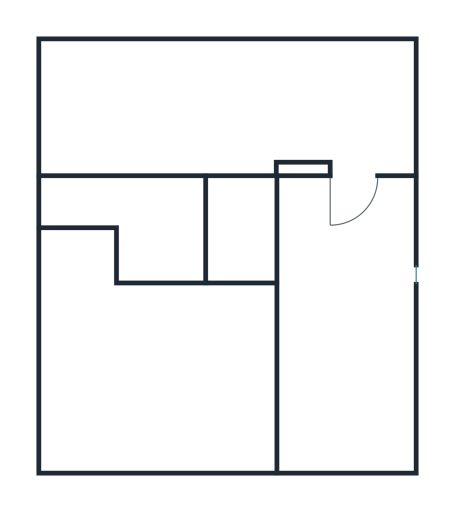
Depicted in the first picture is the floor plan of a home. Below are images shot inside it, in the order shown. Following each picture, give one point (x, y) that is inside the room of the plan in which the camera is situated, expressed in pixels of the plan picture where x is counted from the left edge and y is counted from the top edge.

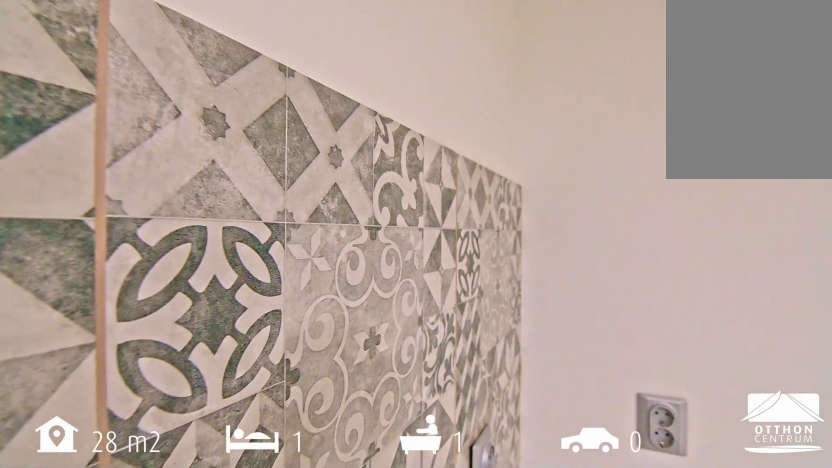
(203, 111)
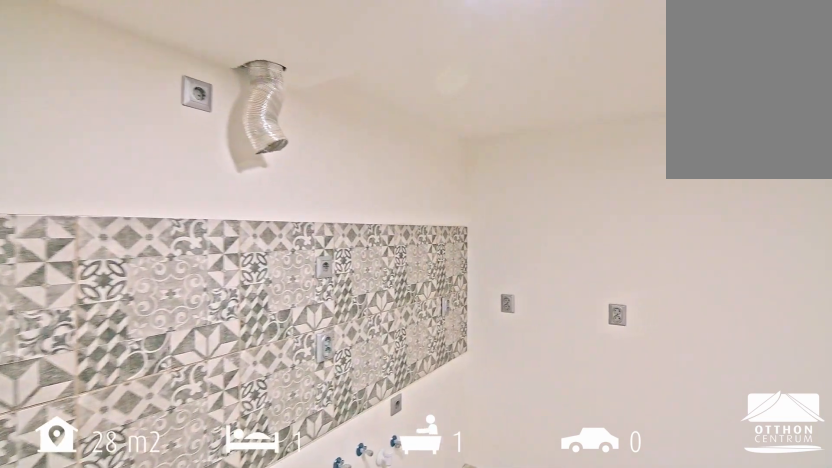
(203, 111)
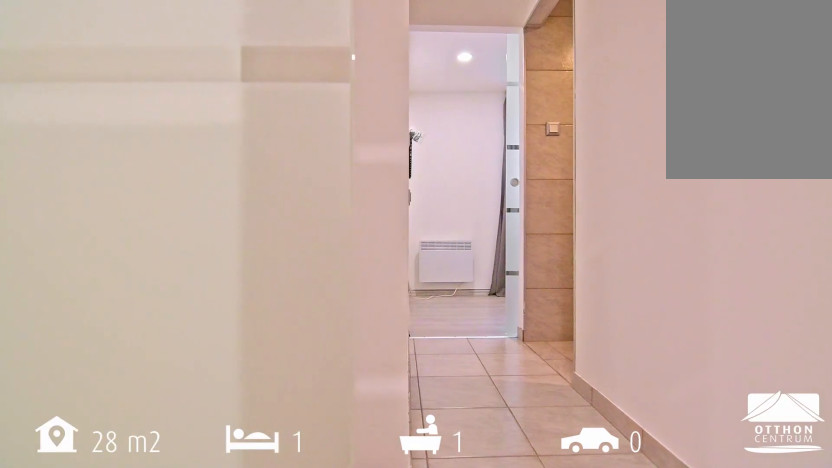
(245, 230)
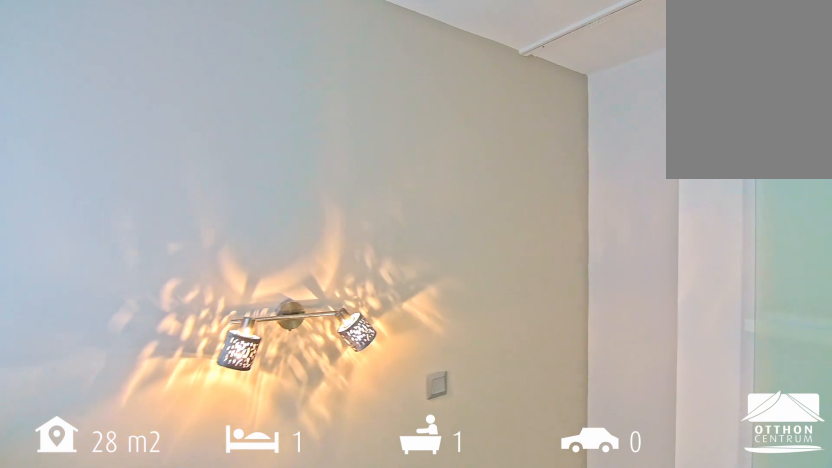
(142, 395)
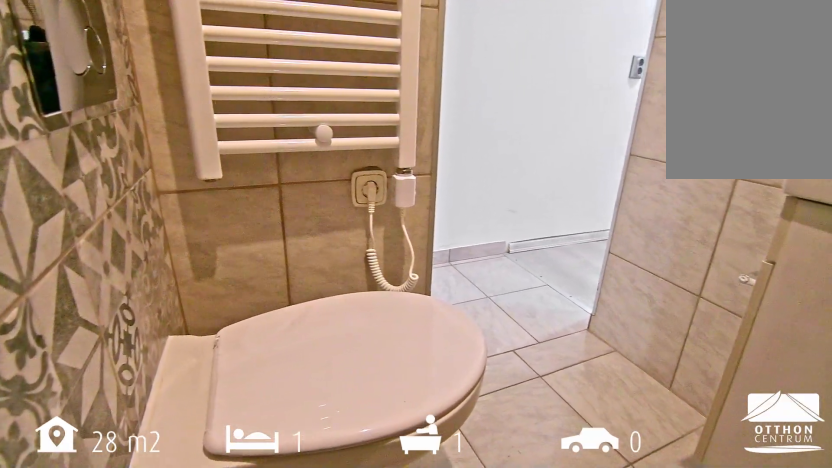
(161, 226)
